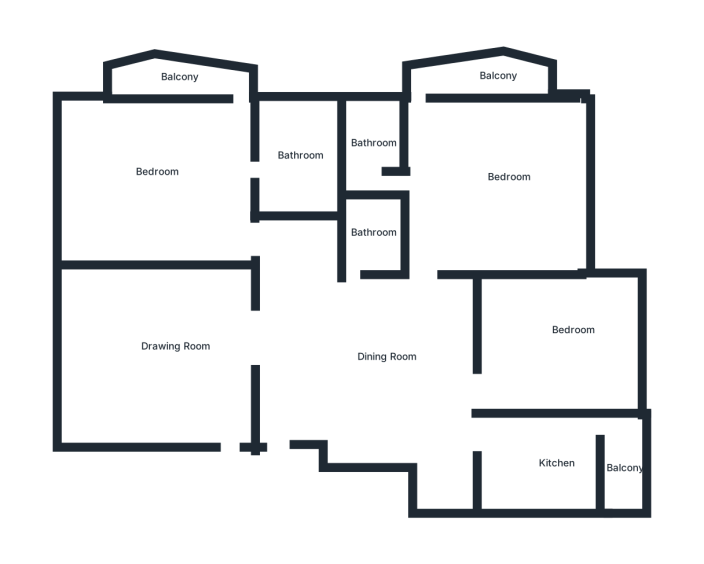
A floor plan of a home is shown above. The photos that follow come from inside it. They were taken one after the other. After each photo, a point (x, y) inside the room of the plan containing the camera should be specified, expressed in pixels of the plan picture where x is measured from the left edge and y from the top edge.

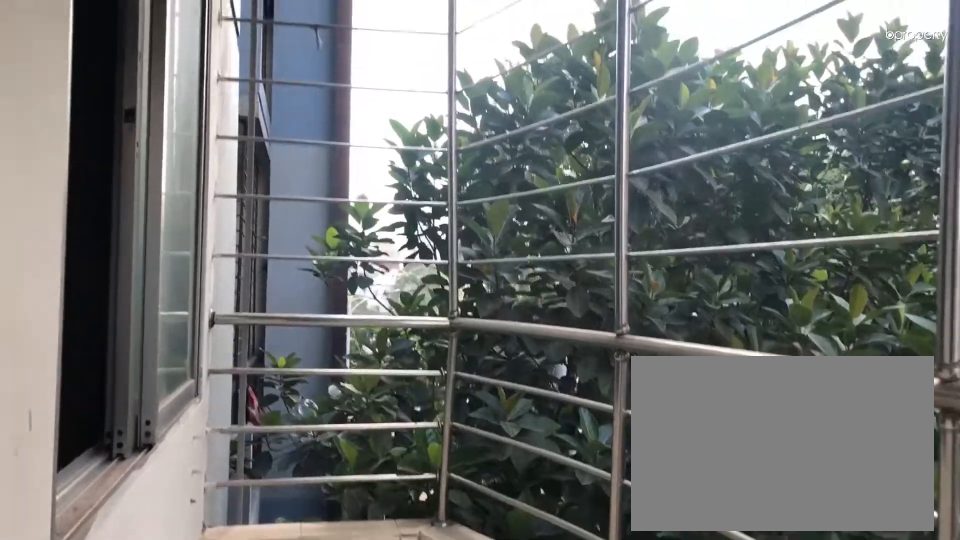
(167, 82)
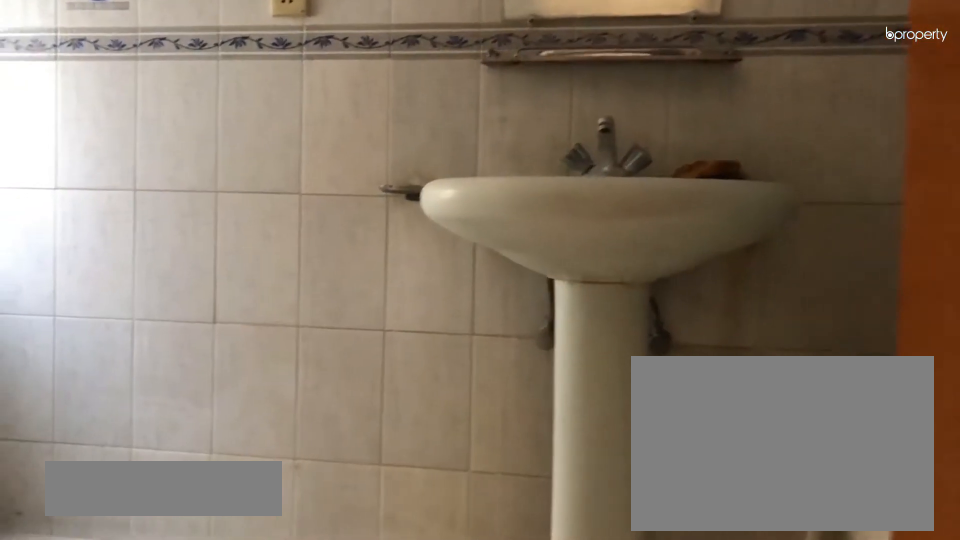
(296, 163)
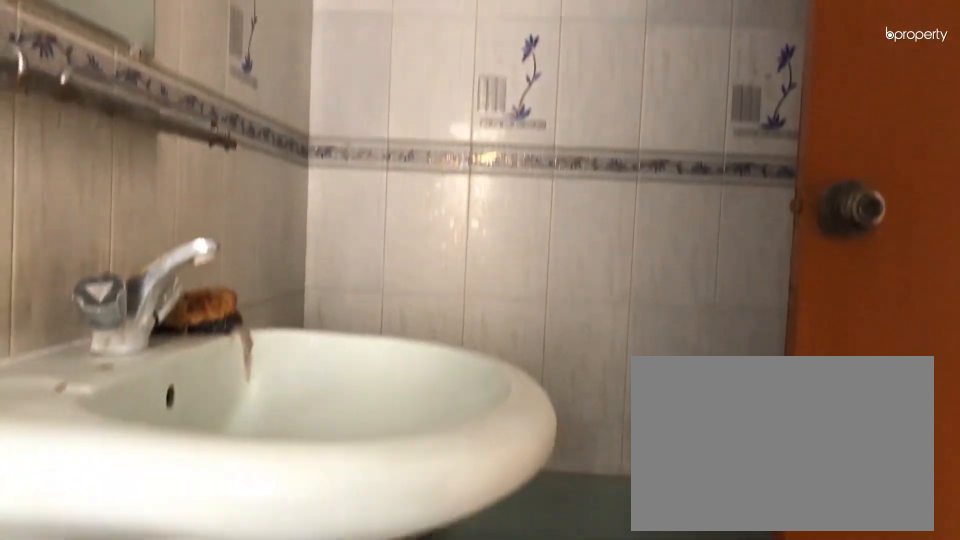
(296, 163)
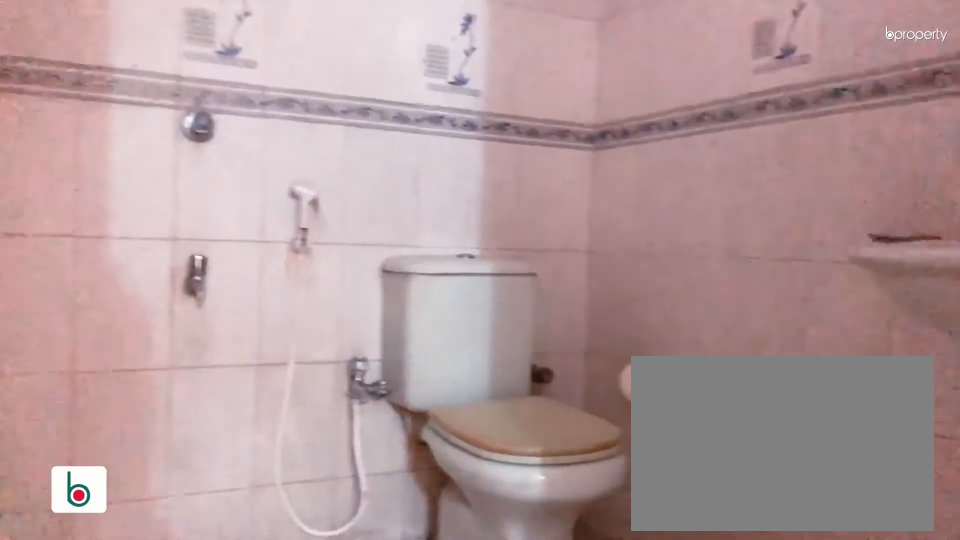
(367, 236)
